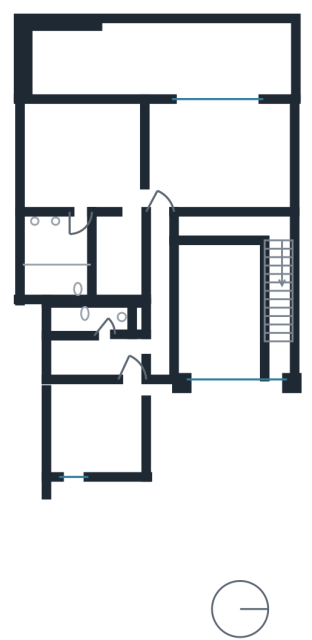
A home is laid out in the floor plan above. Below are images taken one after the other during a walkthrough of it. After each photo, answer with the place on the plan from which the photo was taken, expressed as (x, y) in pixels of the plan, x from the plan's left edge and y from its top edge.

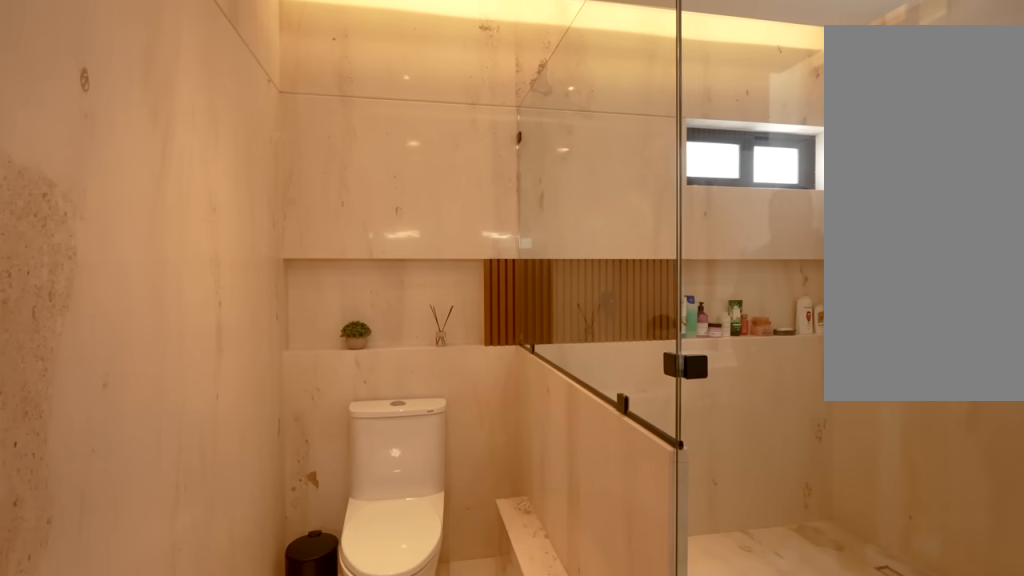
(72, 235)
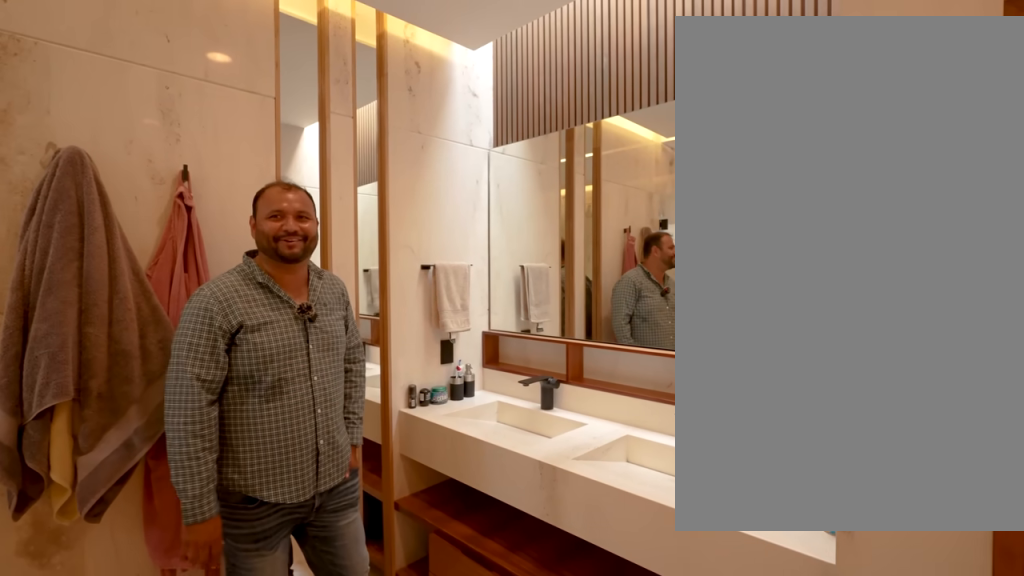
(69, 243)
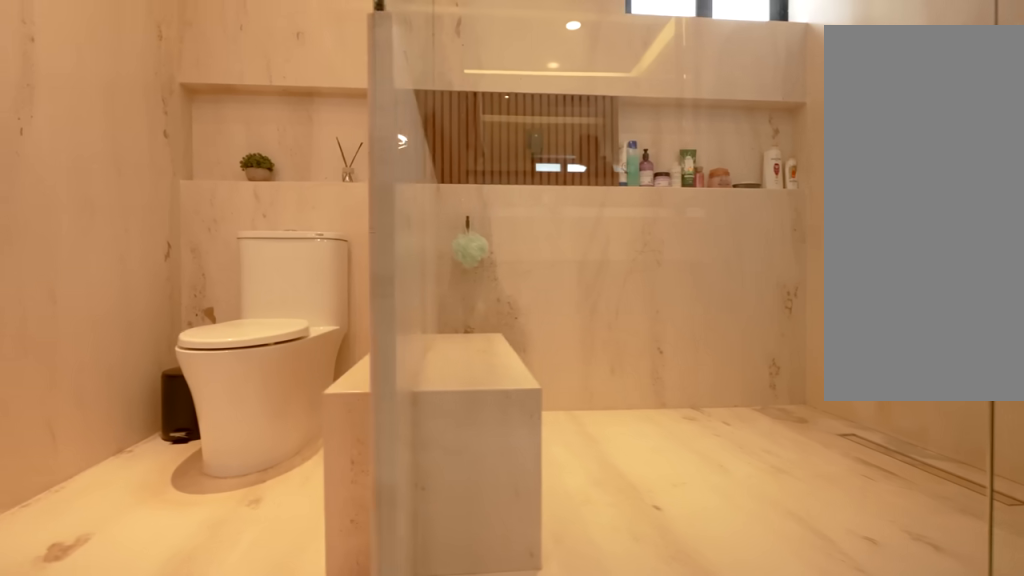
(59, 241)
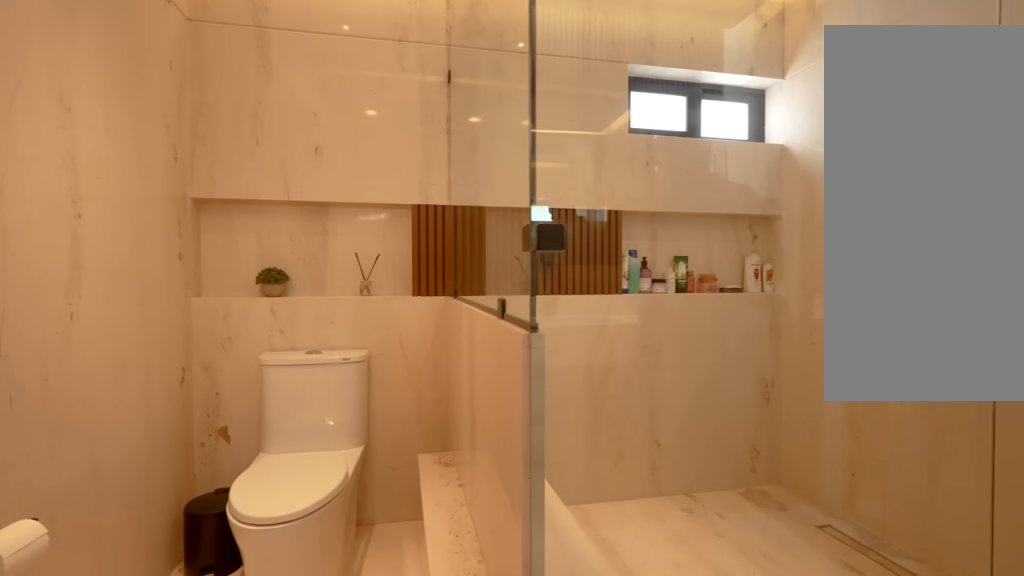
(69, 235)
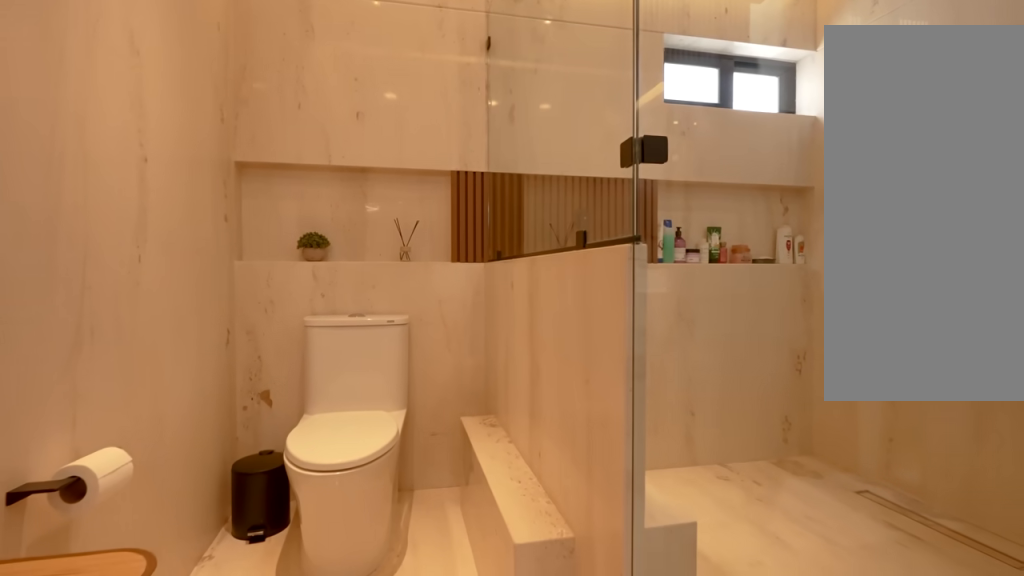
(69, 235)
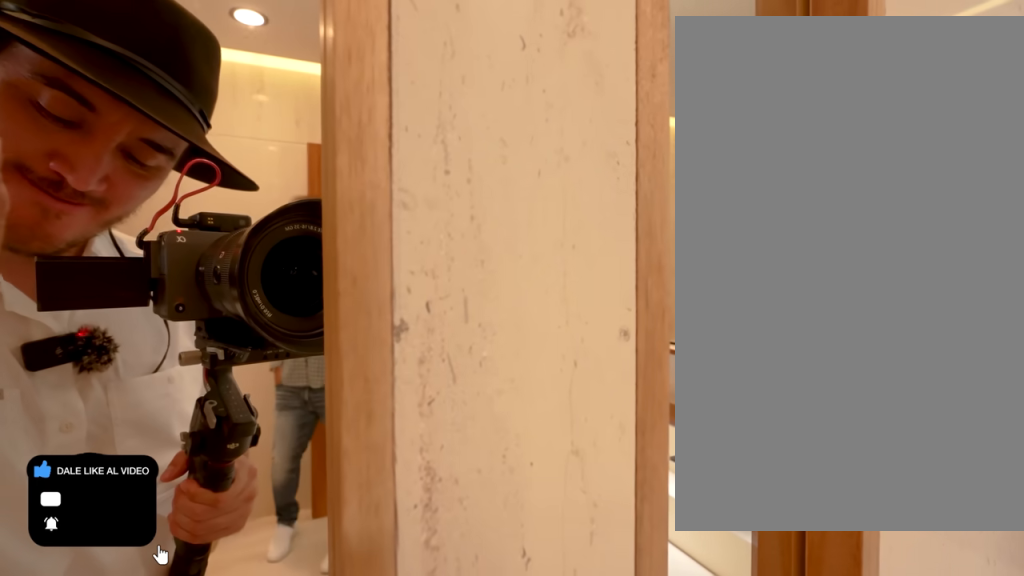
(39, 238)
